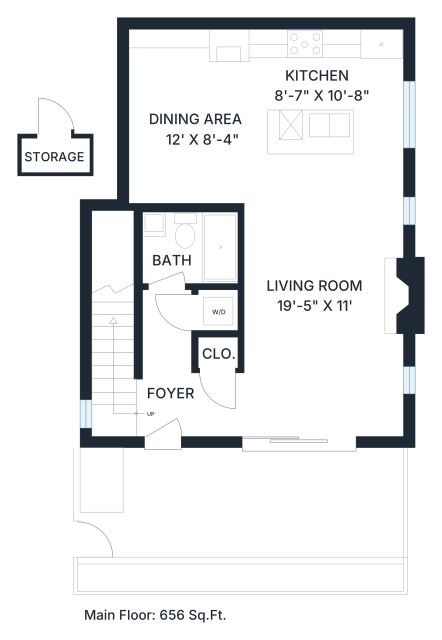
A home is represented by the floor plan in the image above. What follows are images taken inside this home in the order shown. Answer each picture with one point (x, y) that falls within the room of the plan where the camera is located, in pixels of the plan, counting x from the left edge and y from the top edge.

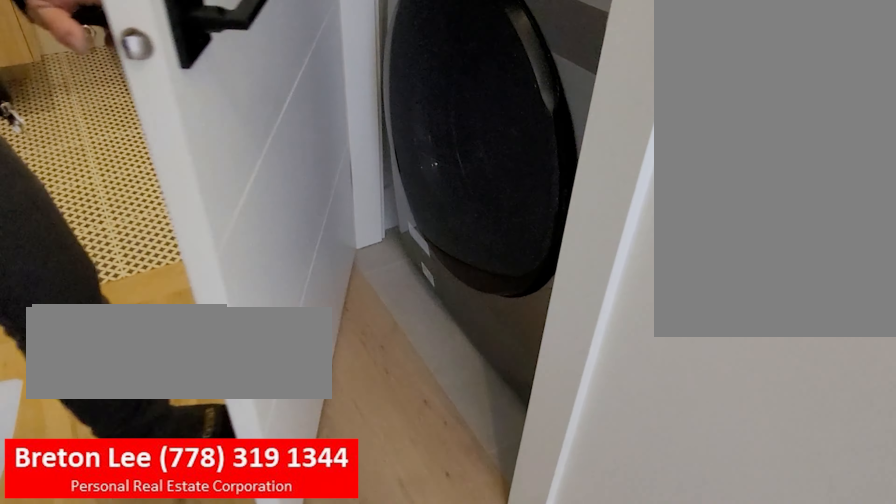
(220, 310)
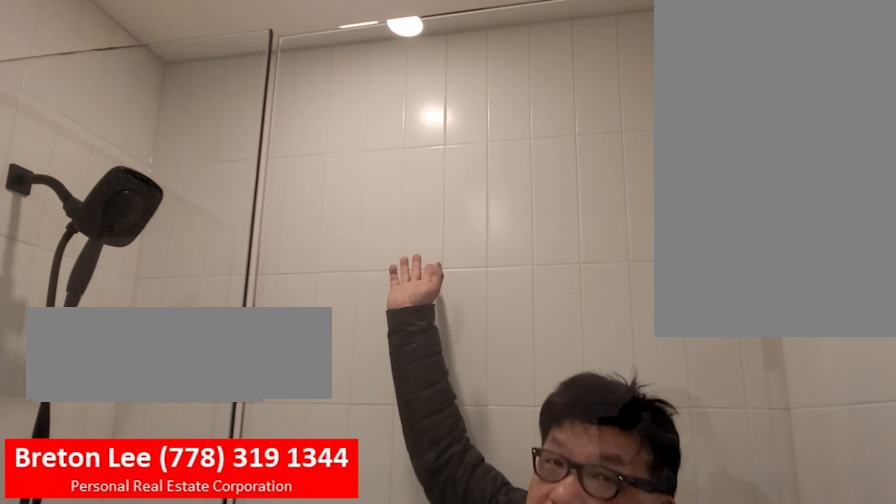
(173, 263)
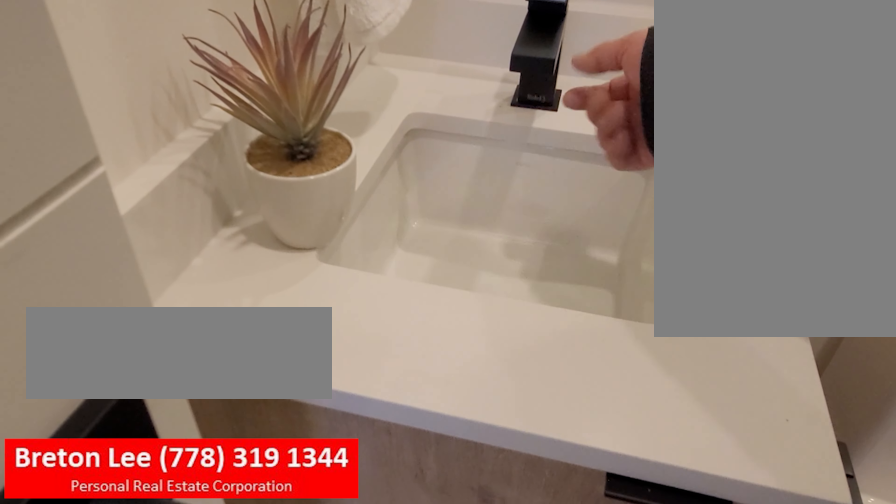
(172, 263)
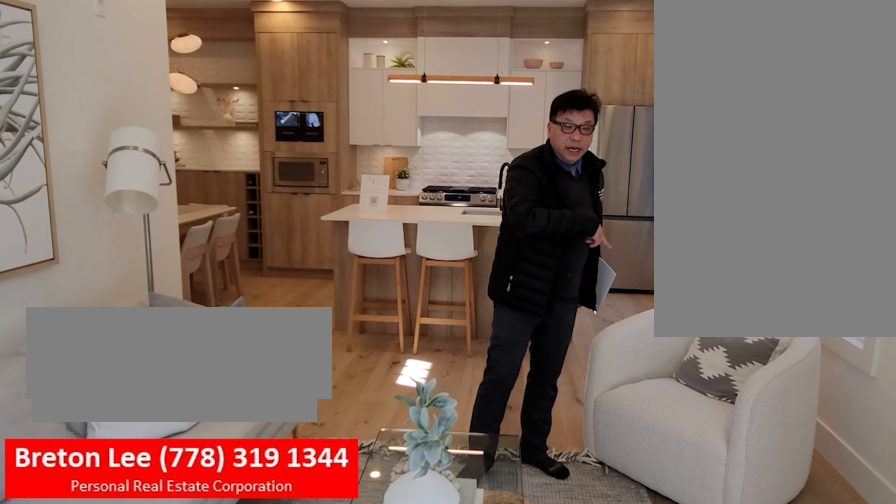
(311, 345)
